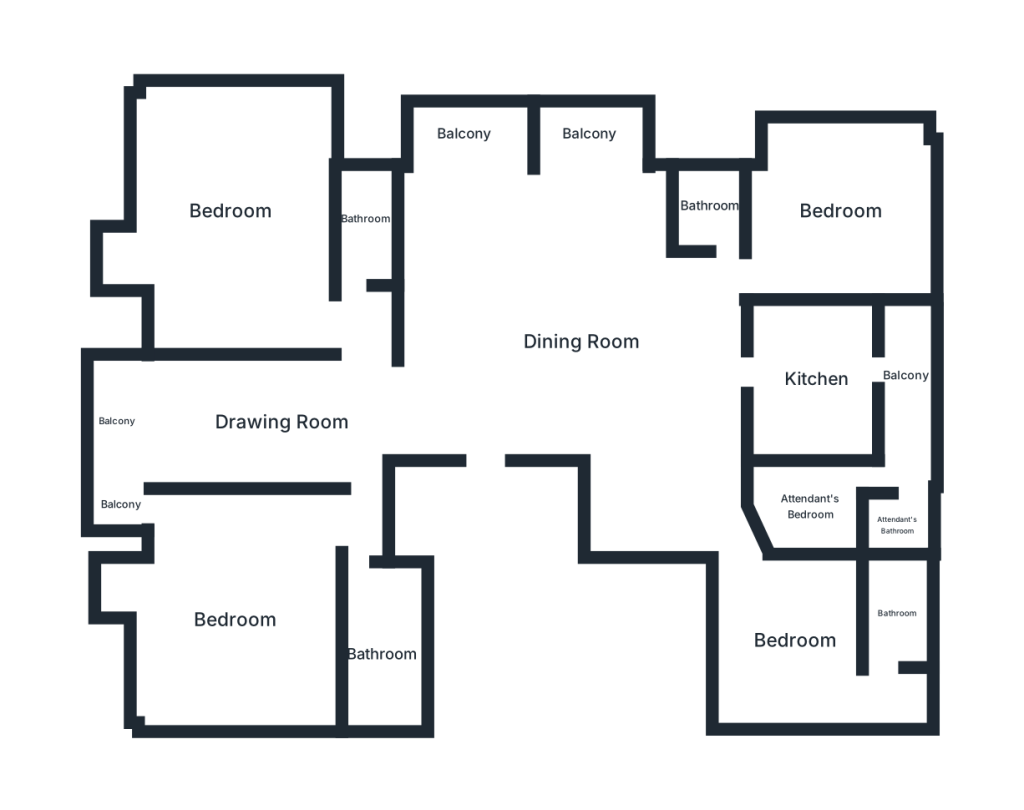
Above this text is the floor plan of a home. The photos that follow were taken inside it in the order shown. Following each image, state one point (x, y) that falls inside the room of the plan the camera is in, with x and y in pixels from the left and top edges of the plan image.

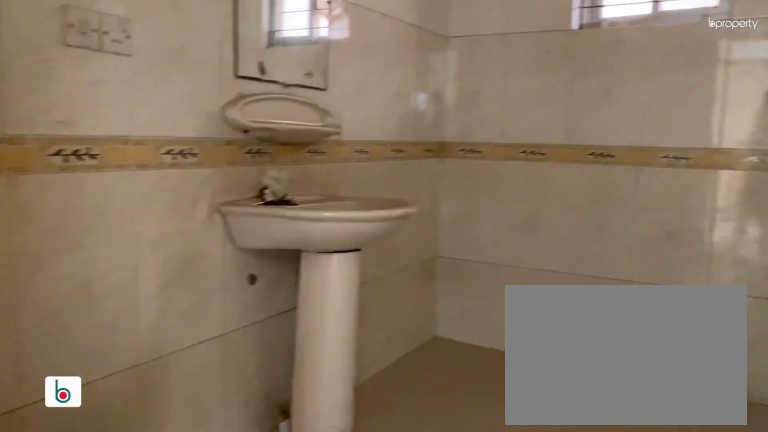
(381, 654)
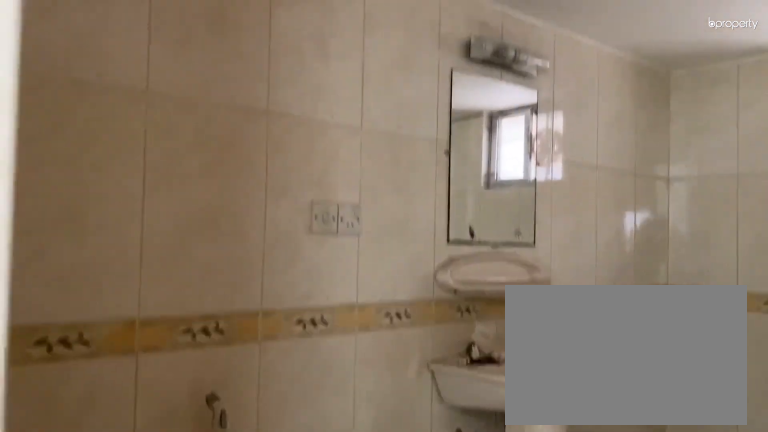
(381, 654)
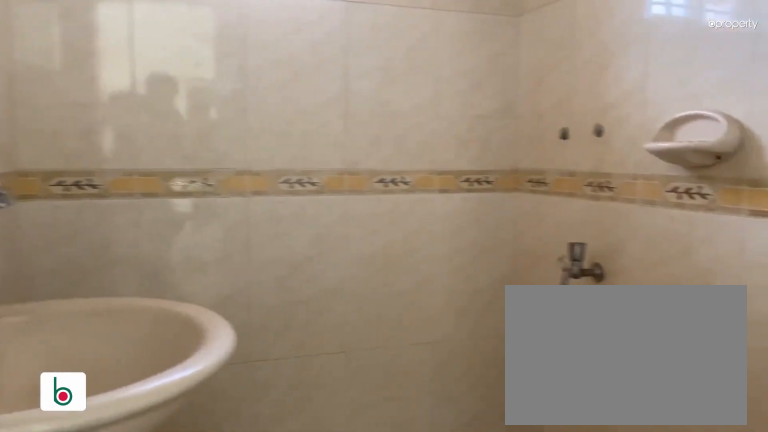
(368, 220)
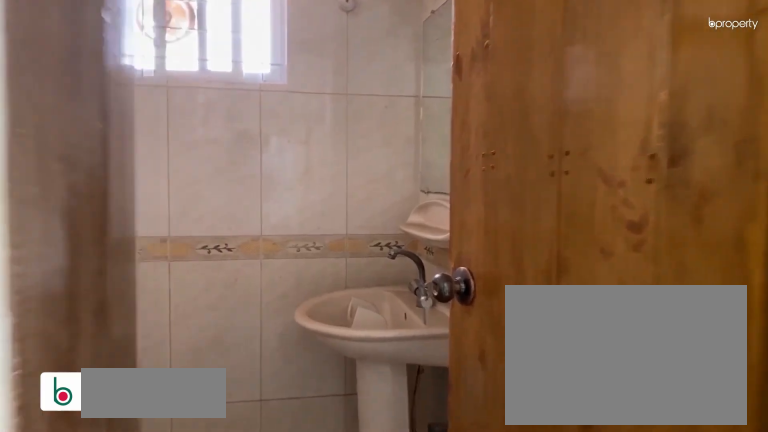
(712, 207)
